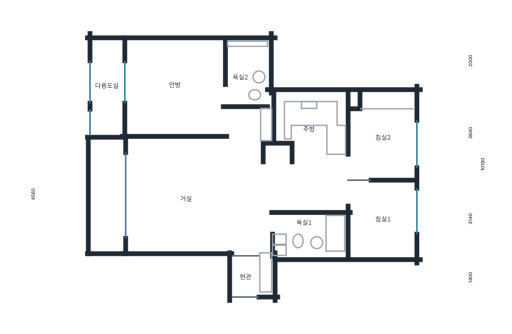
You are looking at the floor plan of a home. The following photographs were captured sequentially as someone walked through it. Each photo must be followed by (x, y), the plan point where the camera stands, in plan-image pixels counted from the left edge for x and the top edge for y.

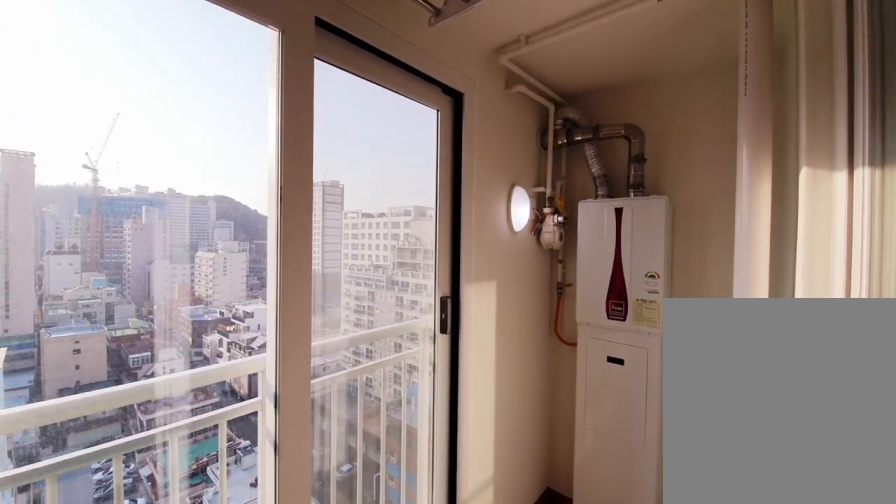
(120, 99)
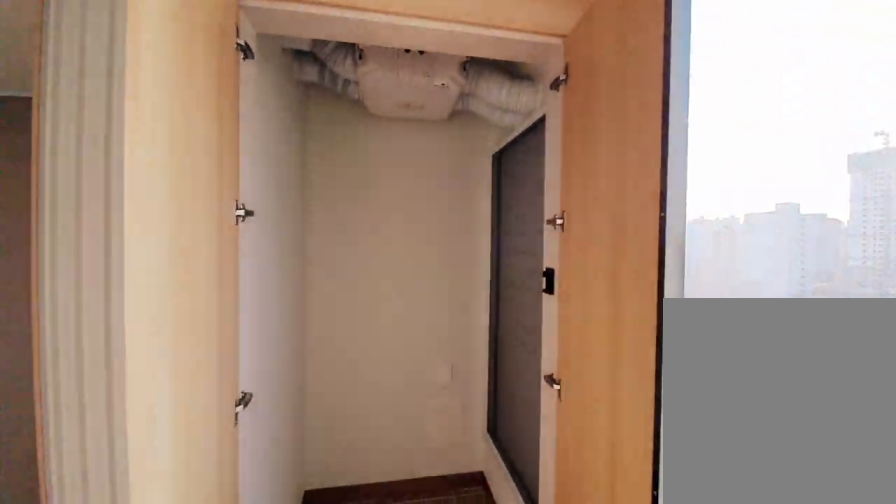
(120, 98)
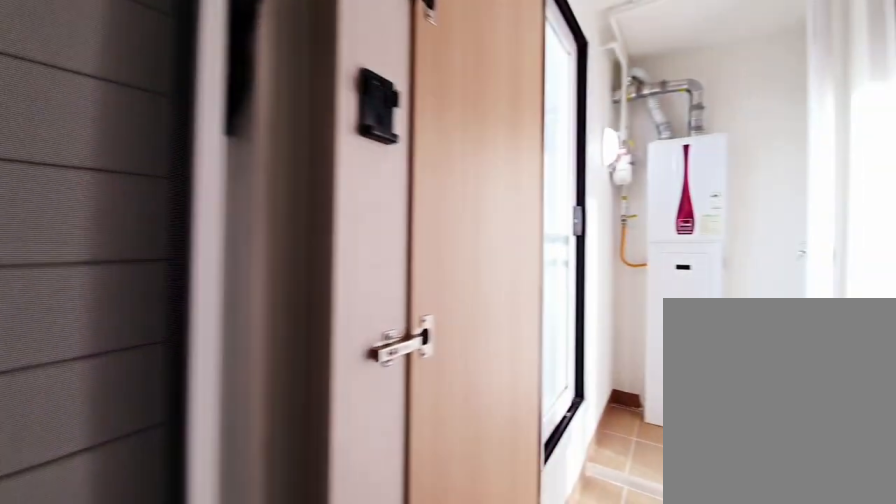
(119, 100)
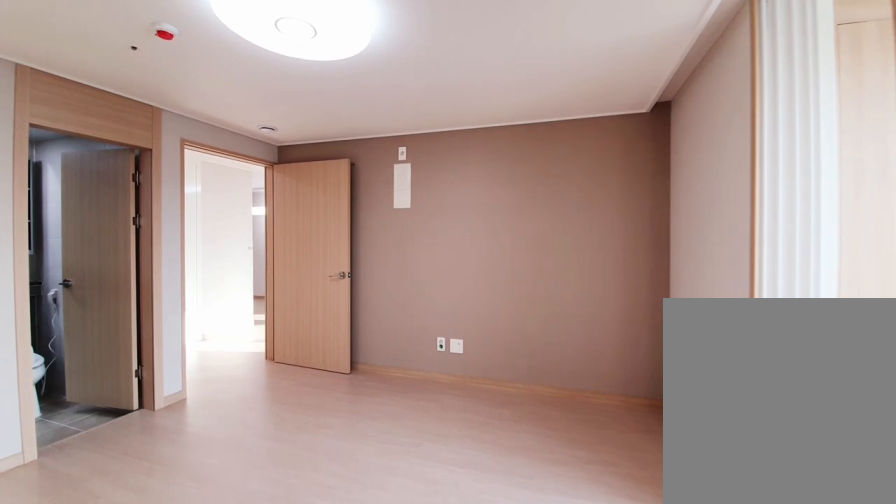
(168, 107)
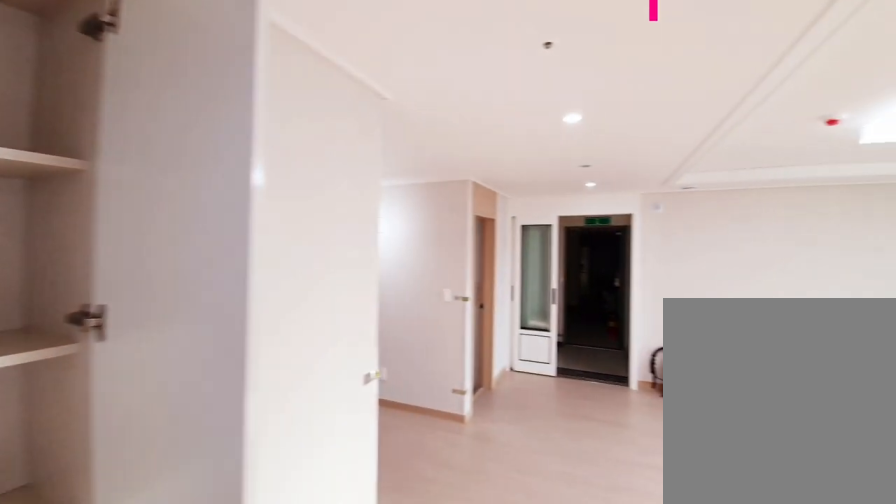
(241, 132)
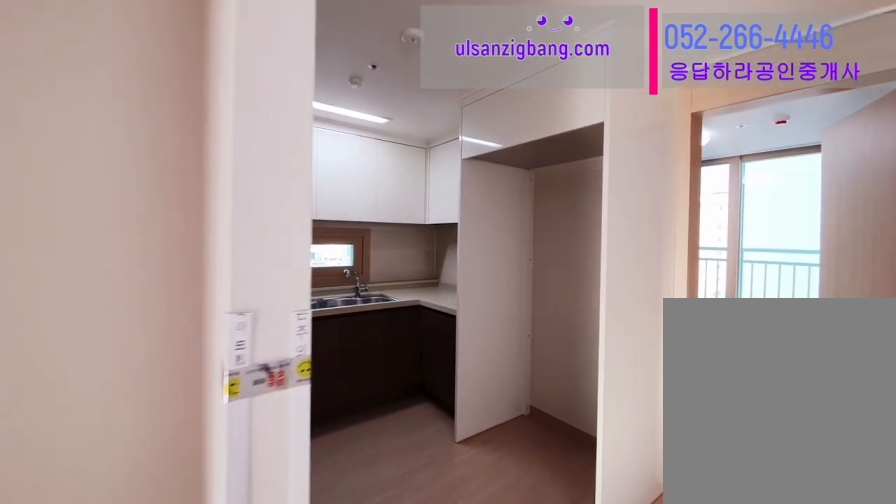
(312, 135)
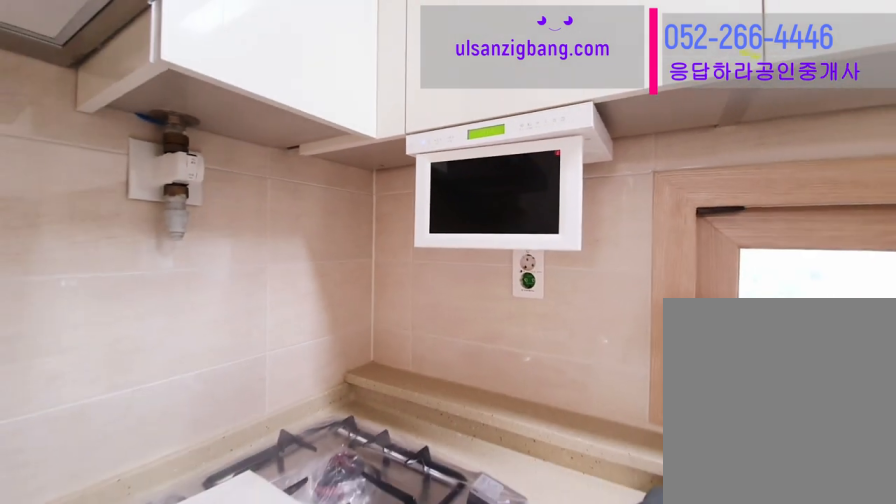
(312, 135)
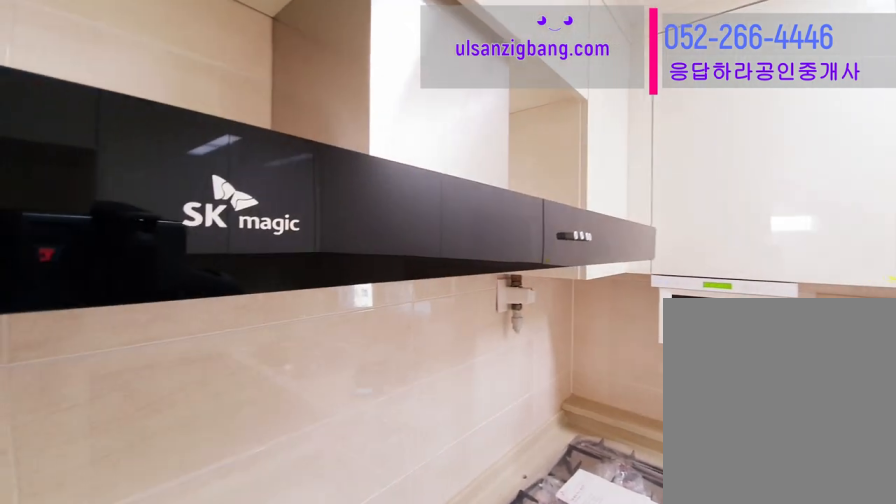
(313, 135)
